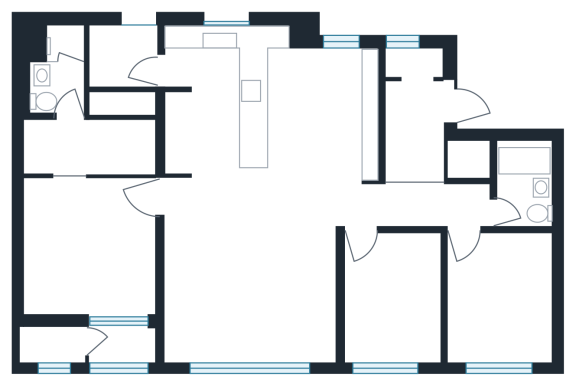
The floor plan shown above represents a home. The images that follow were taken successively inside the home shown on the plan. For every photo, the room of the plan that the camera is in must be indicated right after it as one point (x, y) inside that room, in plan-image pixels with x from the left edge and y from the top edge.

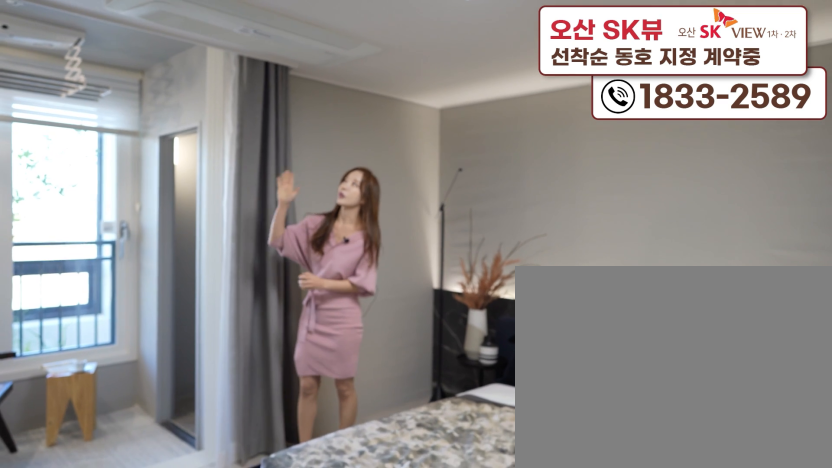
(91, 286)
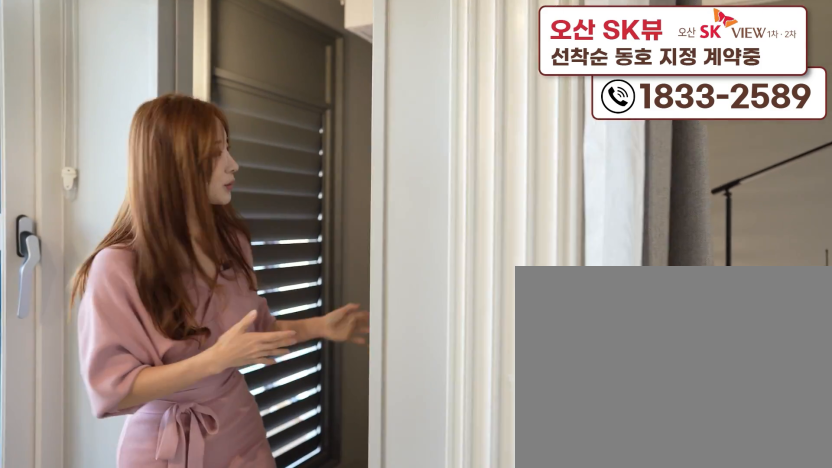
(120, 358)
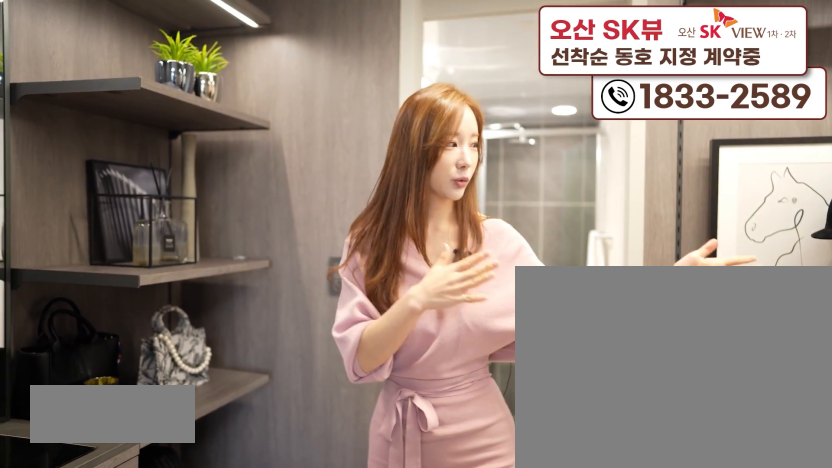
(65, 167)
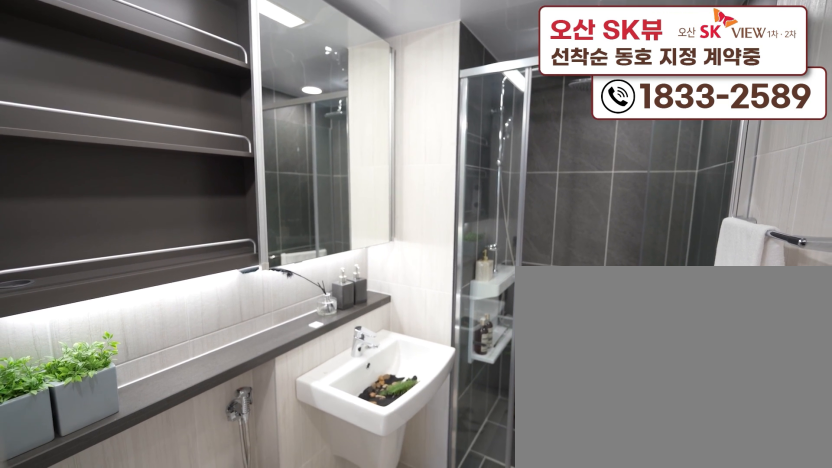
(63, 94)
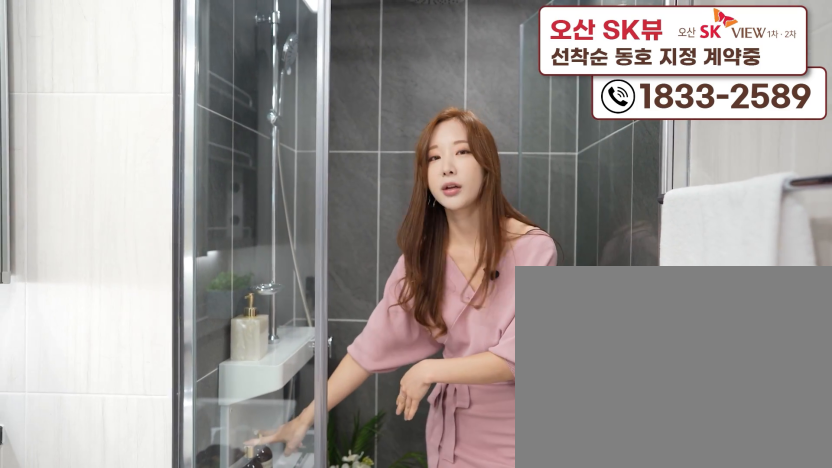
(63, 94)
